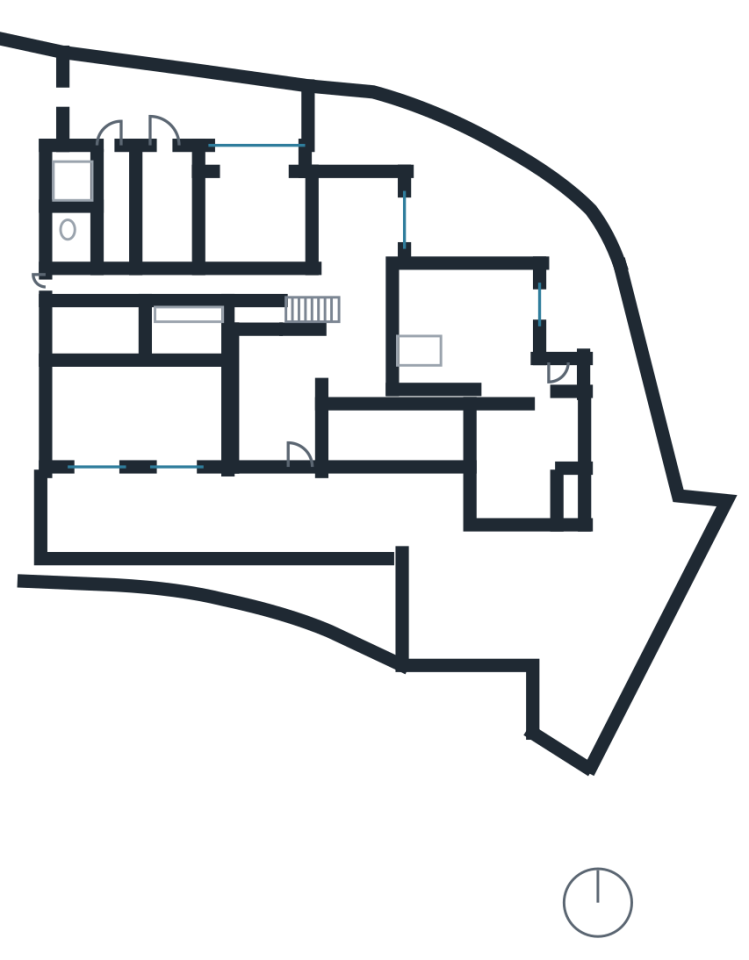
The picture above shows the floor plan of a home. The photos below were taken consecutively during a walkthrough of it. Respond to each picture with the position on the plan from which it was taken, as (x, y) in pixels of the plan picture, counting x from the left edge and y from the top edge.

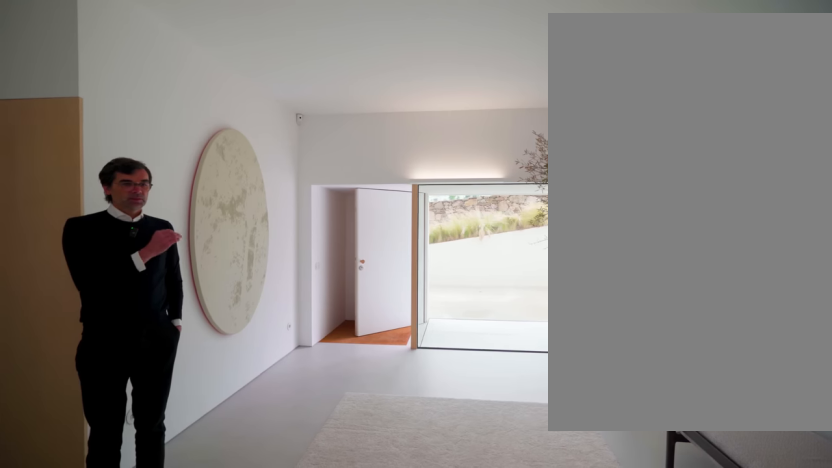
(260, 354)
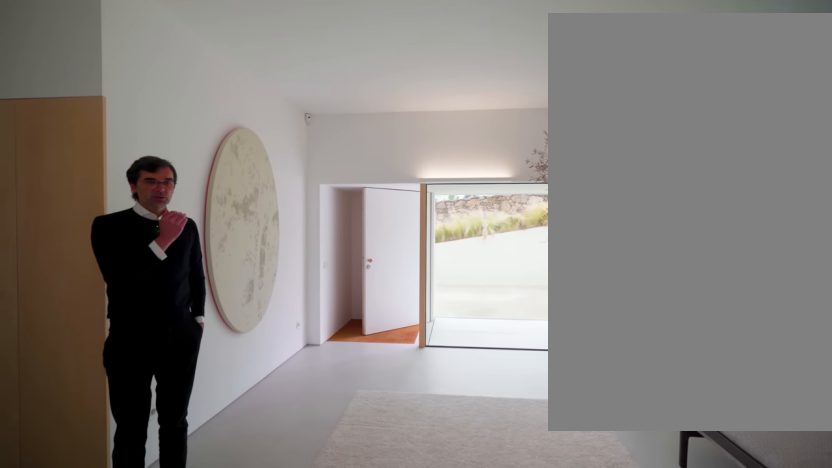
(260, 354)
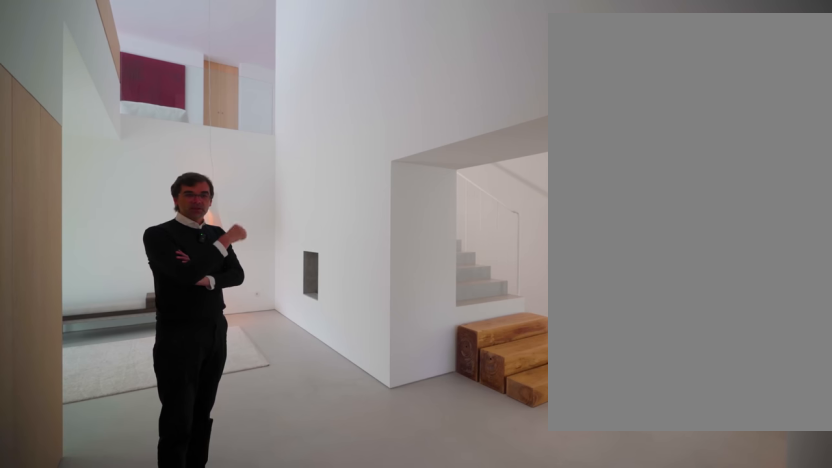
(374, 356)
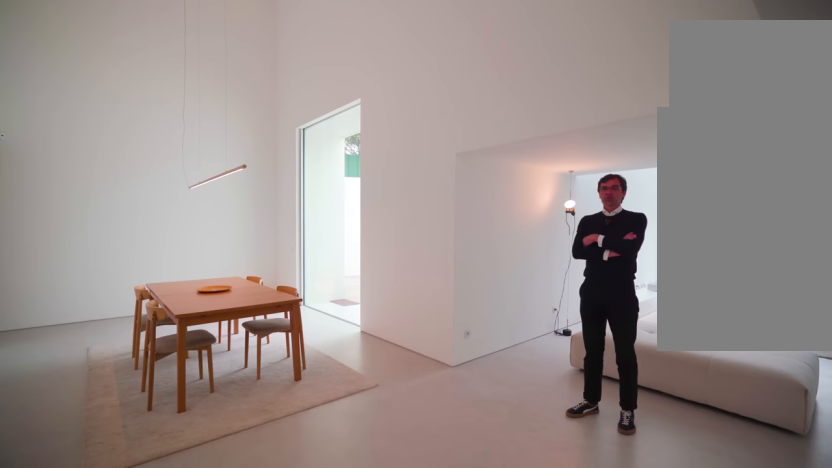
(358, 315)
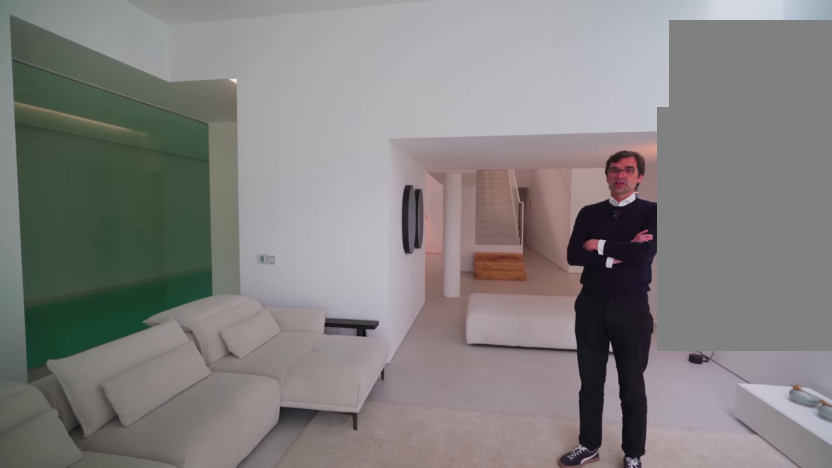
(509, 312)
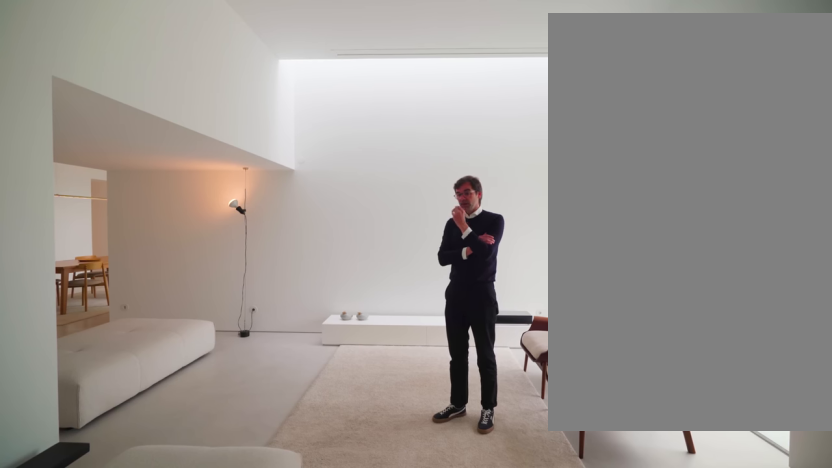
(495, 340)
